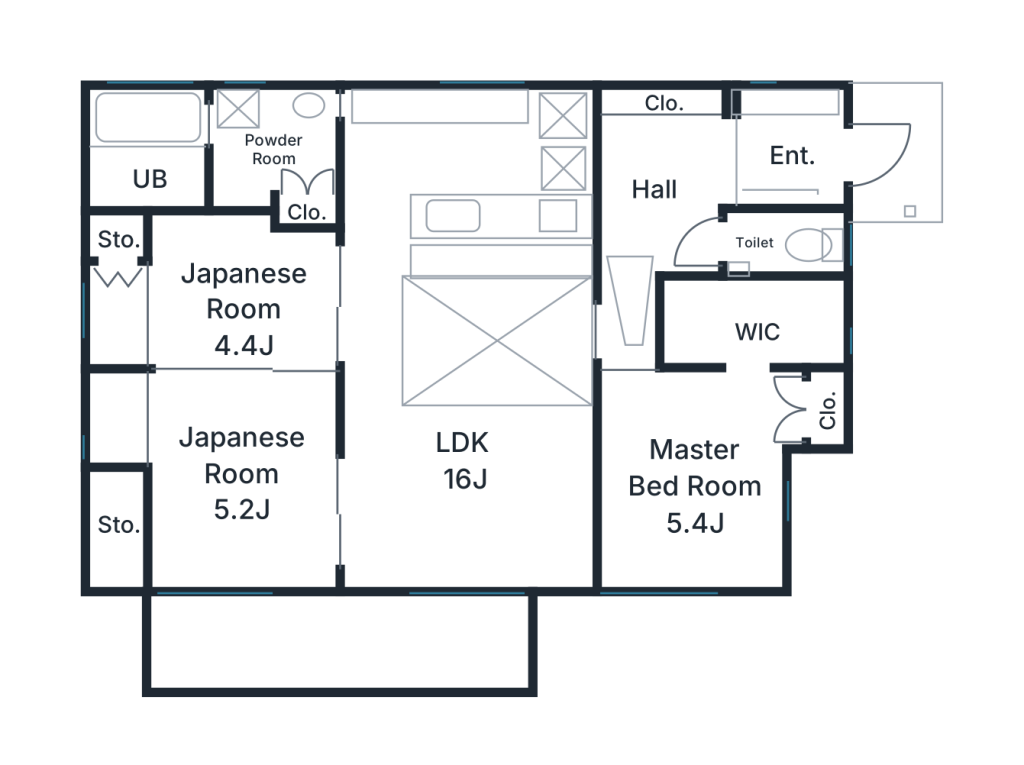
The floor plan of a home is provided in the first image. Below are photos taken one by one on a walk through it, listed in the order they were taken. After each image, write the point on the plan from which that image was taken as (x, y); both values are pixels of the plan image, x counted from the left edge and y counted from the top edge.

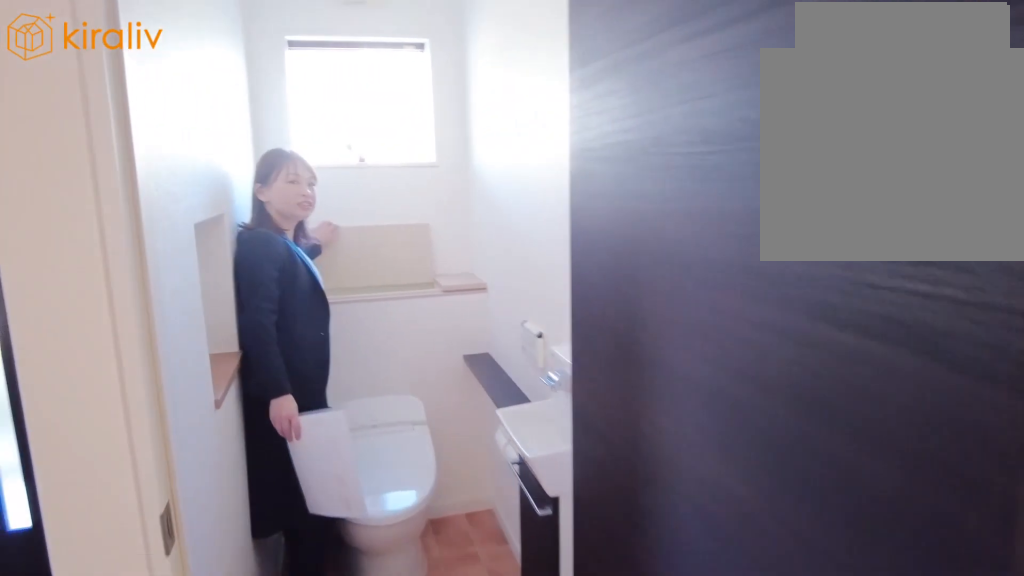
(730, 257)
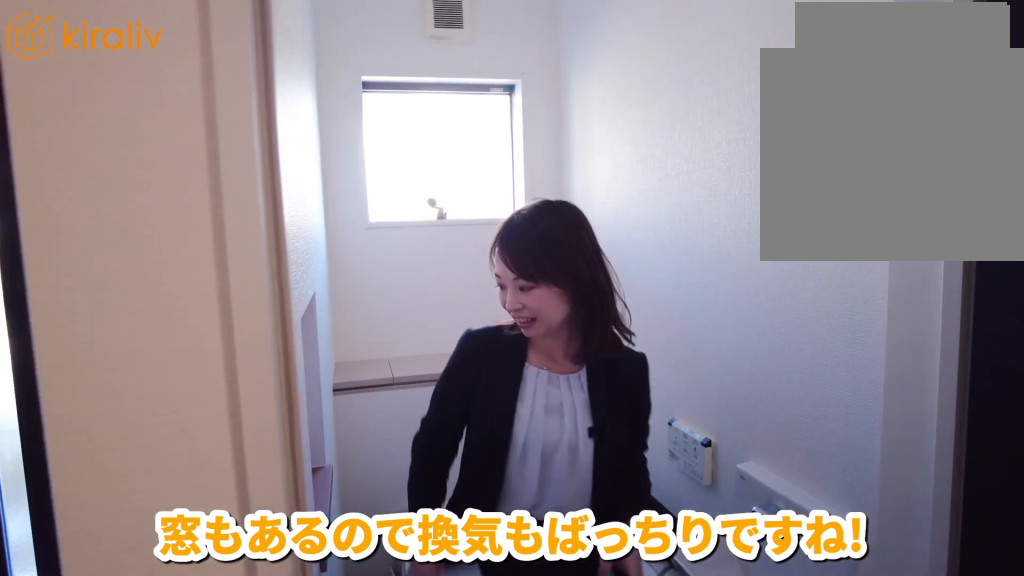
(704, 255)
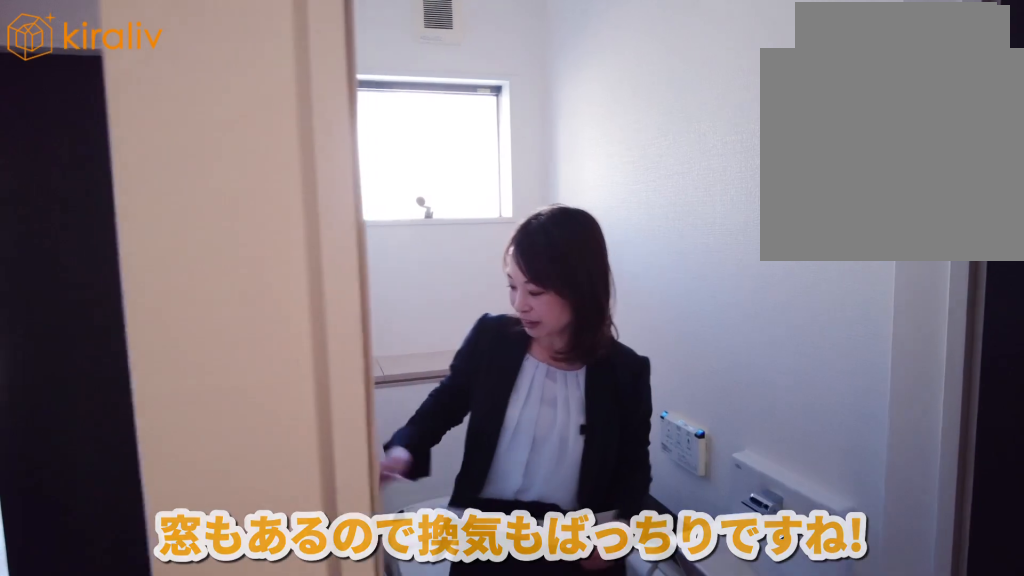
(704, 259)
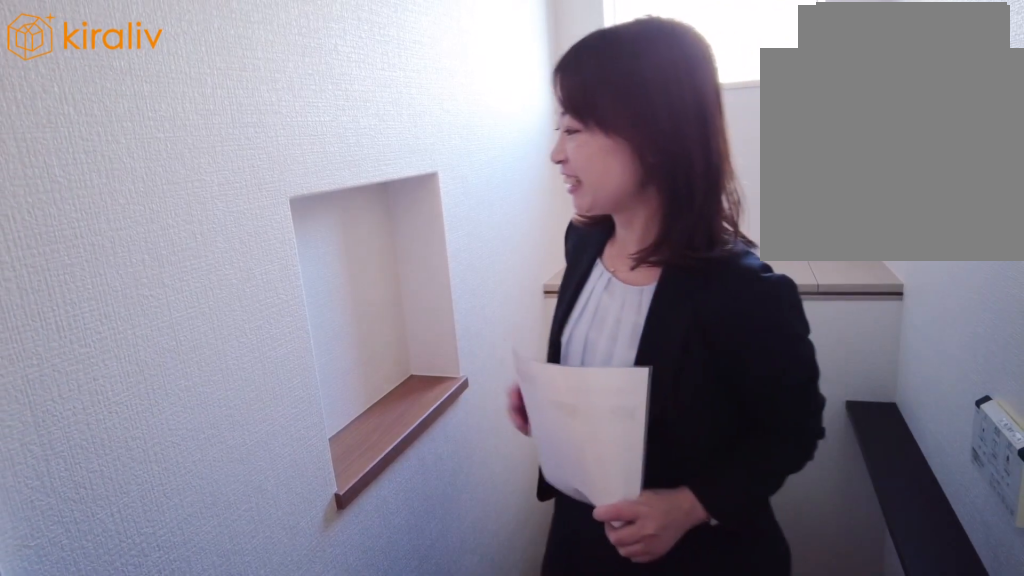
(695, 257)
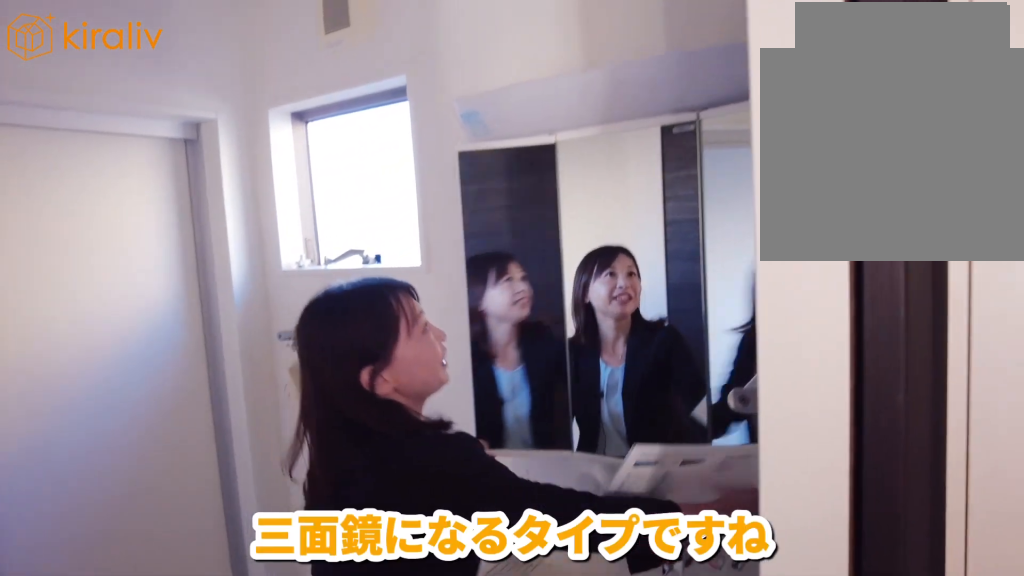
(263, 175)
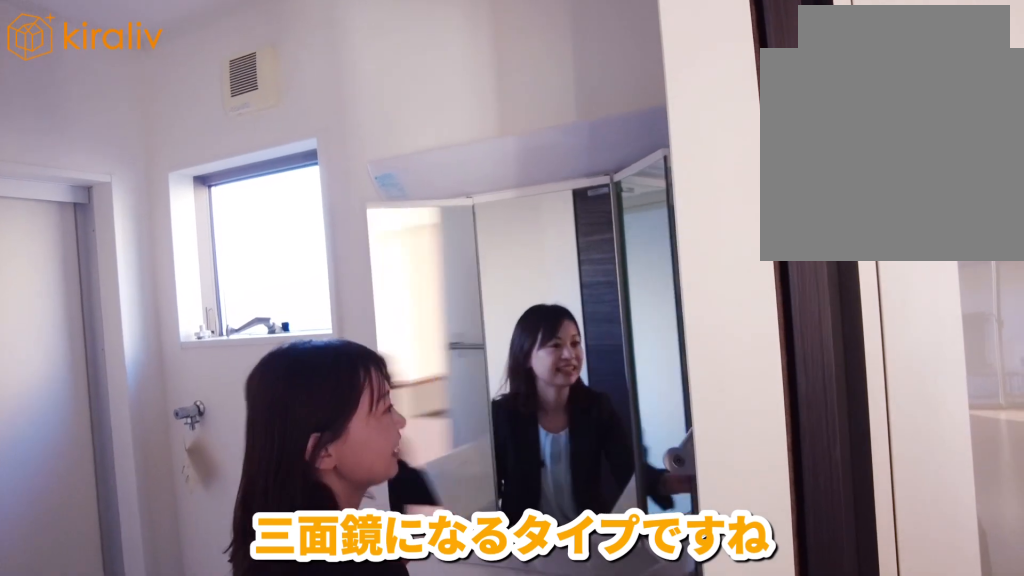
(259, 182)
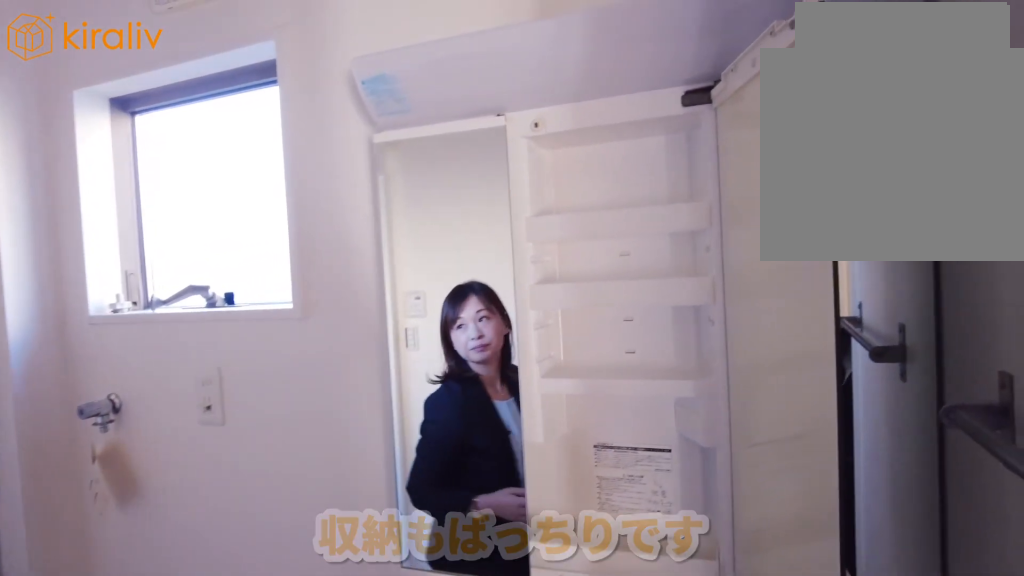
(250, 175)
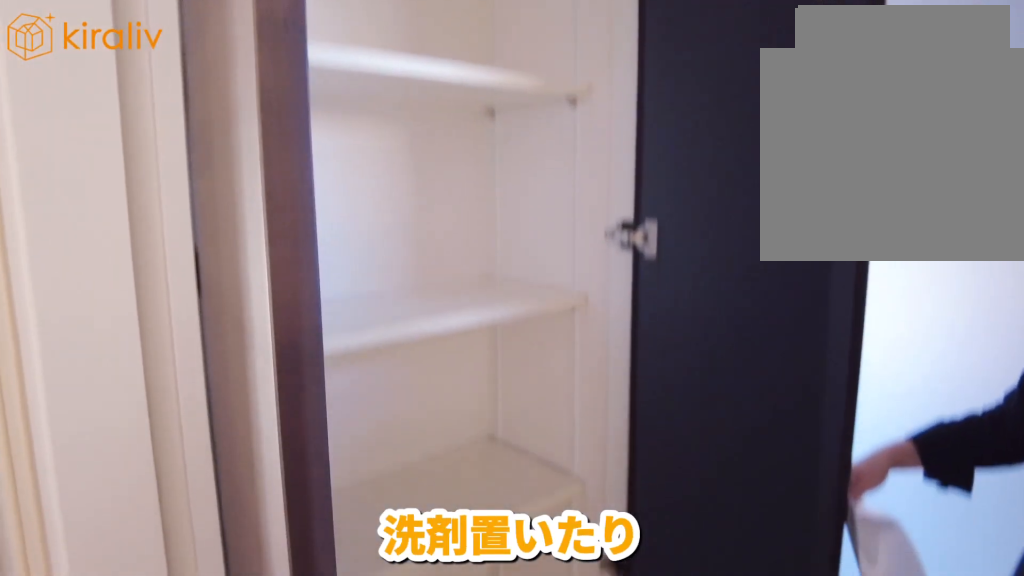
(230, 182)
